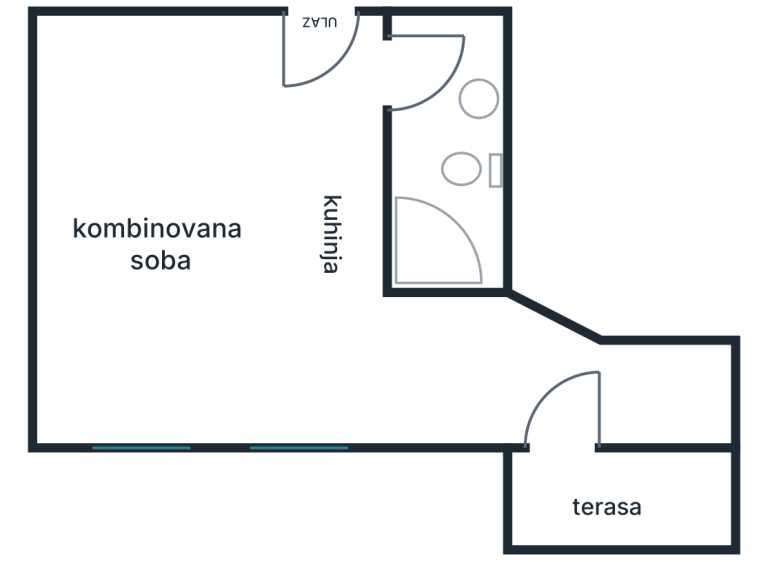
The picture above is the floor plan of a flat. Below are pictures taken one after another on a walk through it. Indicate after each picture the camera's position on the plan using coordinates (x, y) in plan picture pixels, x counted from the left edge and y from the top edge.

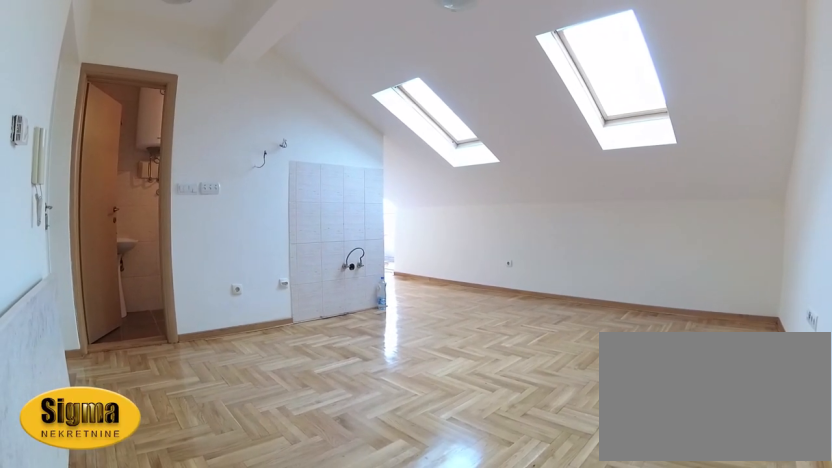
(102, 62)
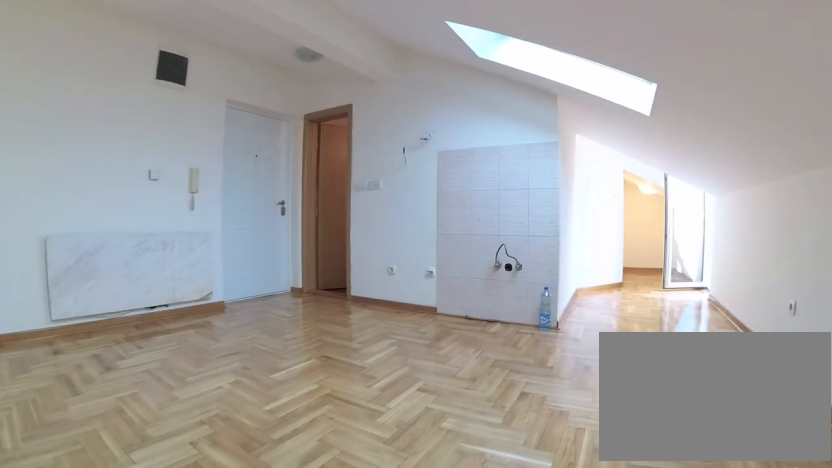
(89, 329)
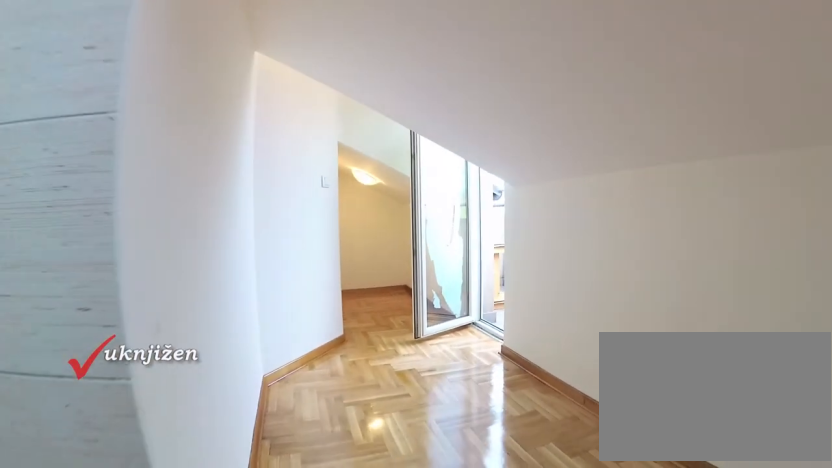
(256, 363)
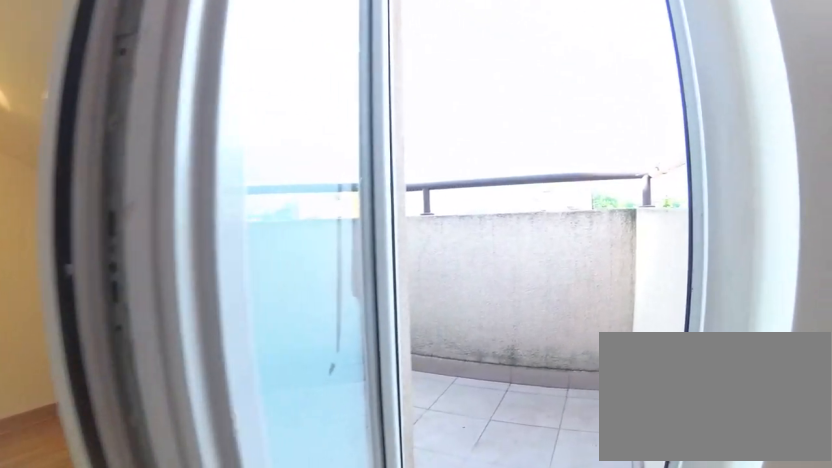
(515, 371)
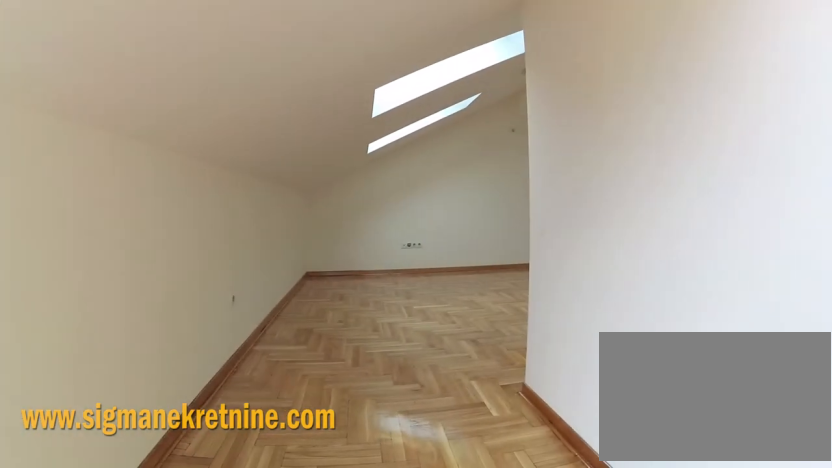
(568, 388)
